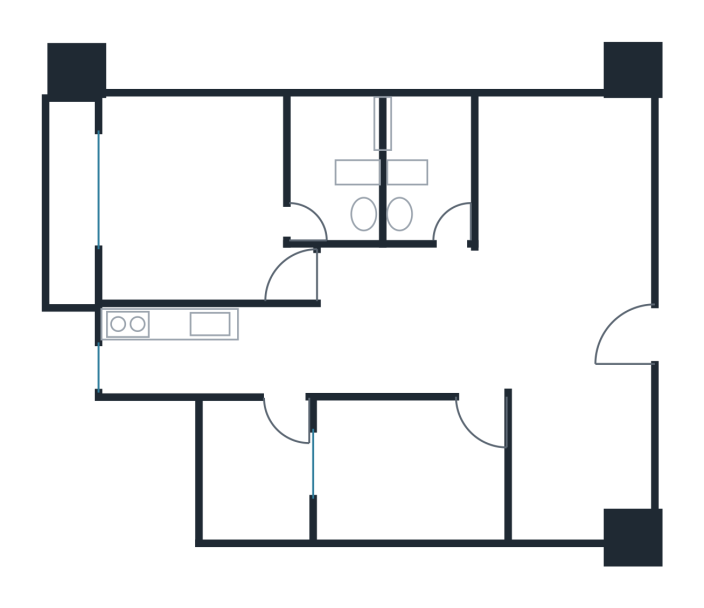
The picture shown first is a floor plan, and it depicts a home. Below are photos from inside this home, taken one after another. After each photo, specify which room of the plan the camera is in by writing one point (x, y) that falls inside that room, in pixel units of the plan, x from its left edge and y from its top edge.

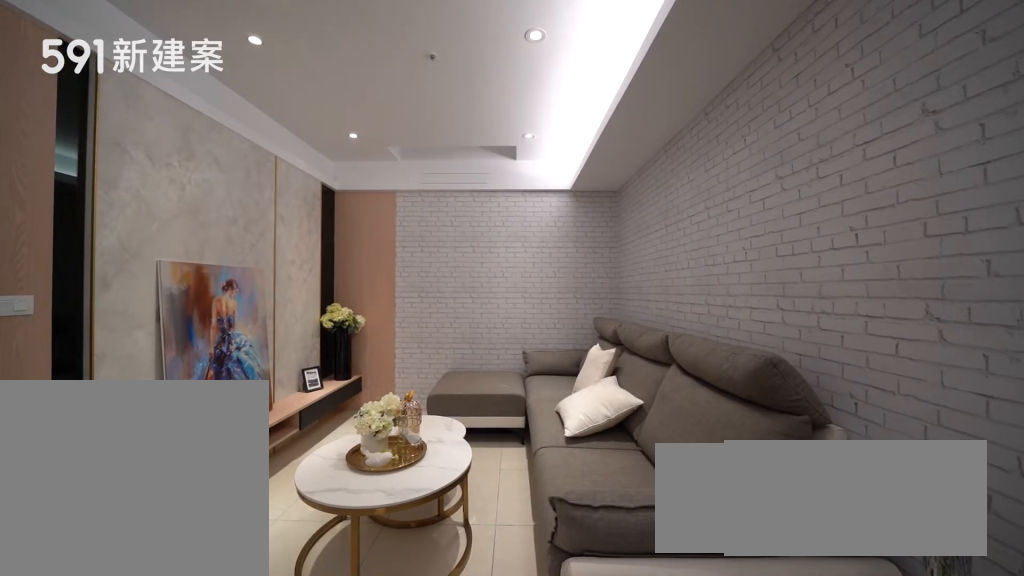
(568, 198)
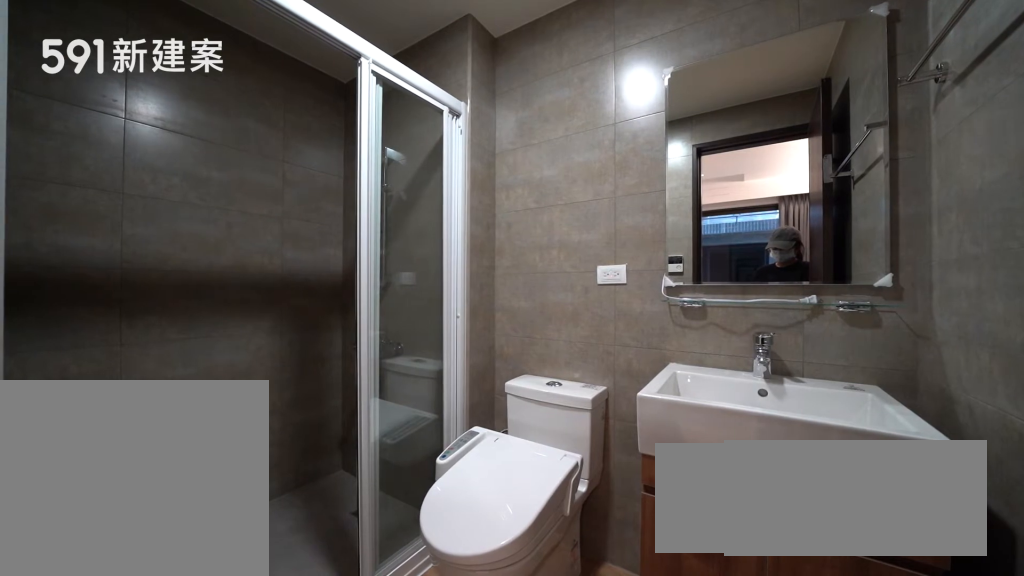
(336, 163)
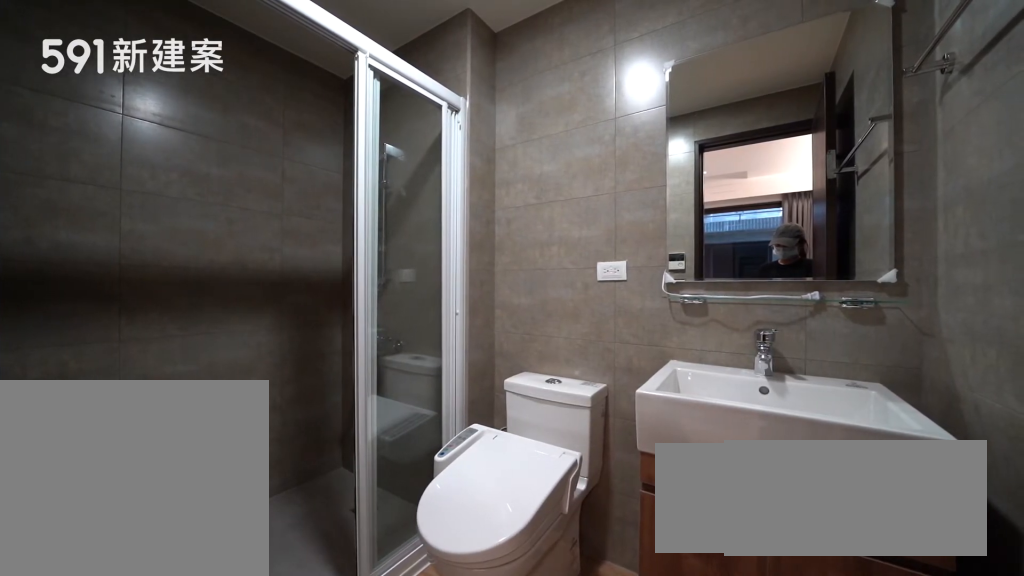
(336, 163)
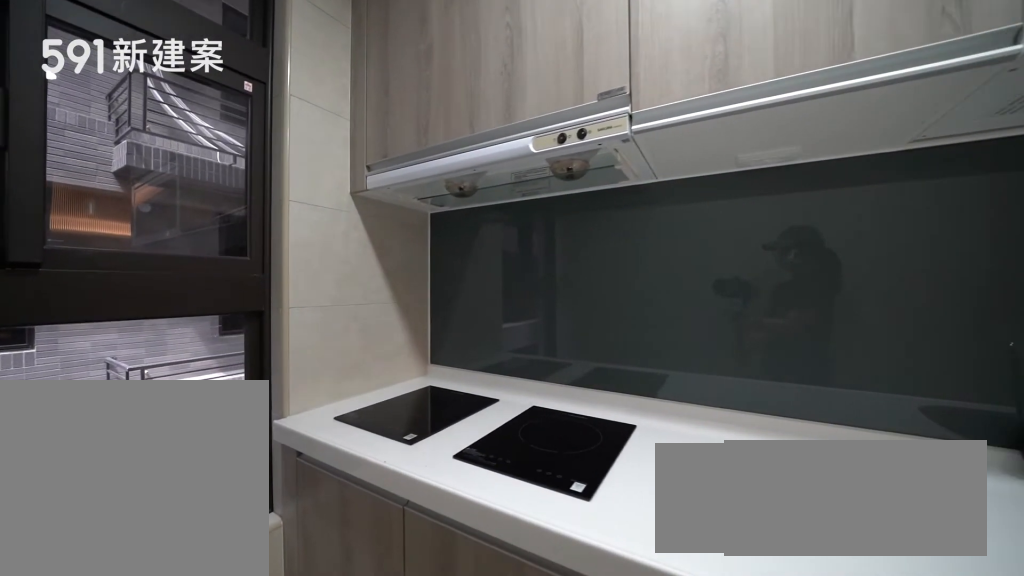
(200, 350)
